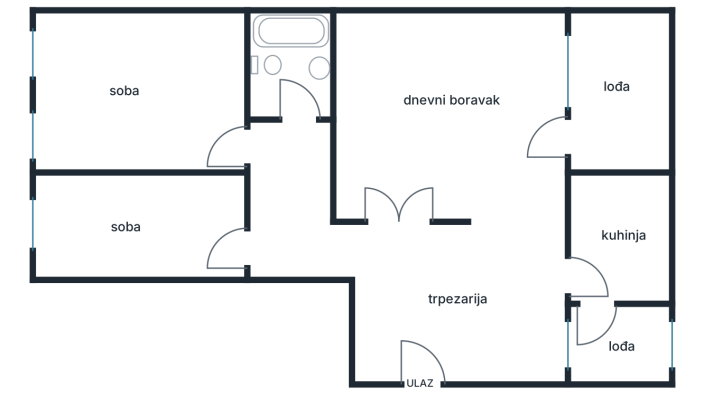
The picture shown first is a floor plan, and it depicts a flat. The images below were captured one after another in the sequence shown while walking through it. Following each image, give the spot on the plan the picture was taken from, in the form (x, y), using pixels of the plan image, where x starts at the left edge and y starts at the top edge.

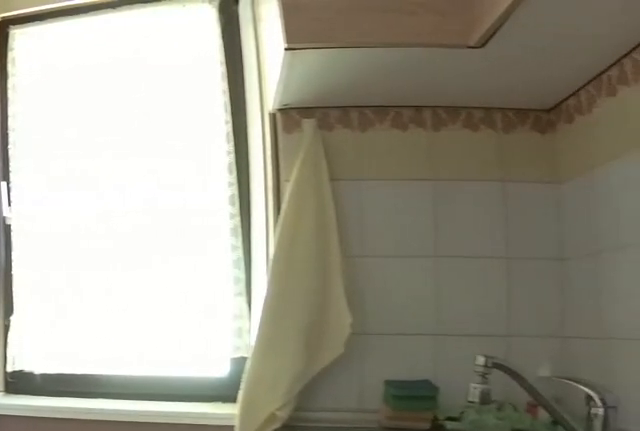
(591, 306)
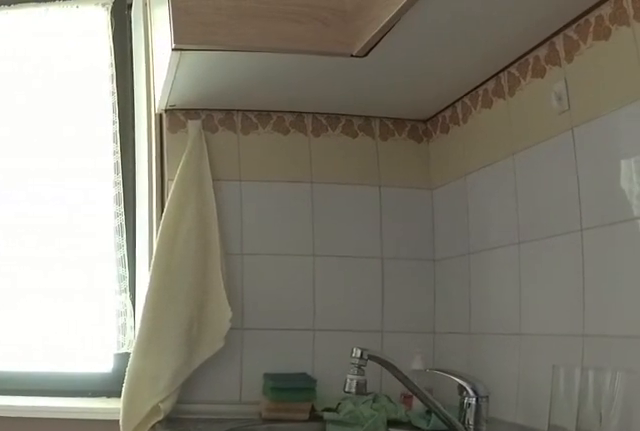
(586, 304)
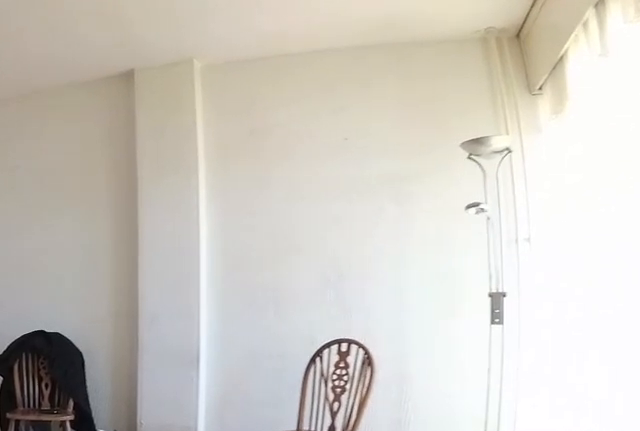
(542, 213)
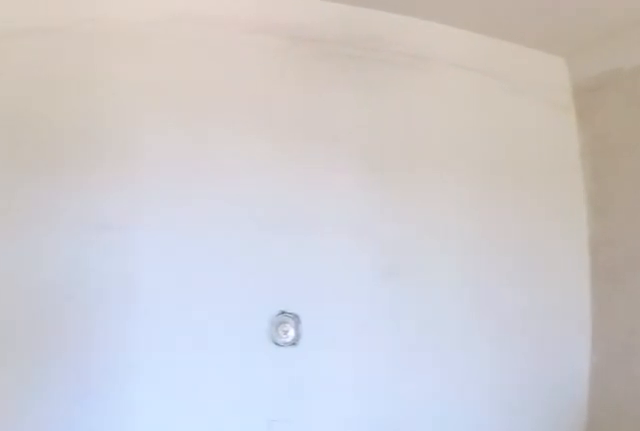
(499, 199)
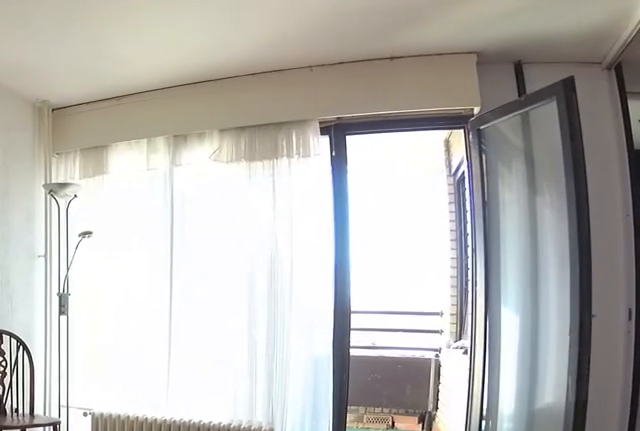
(377, 142)
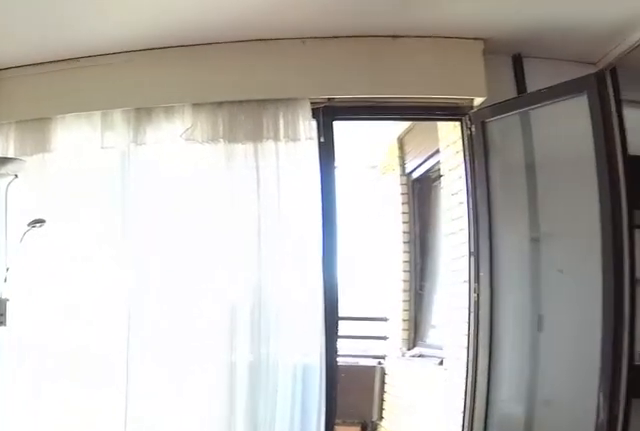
(392, 99)
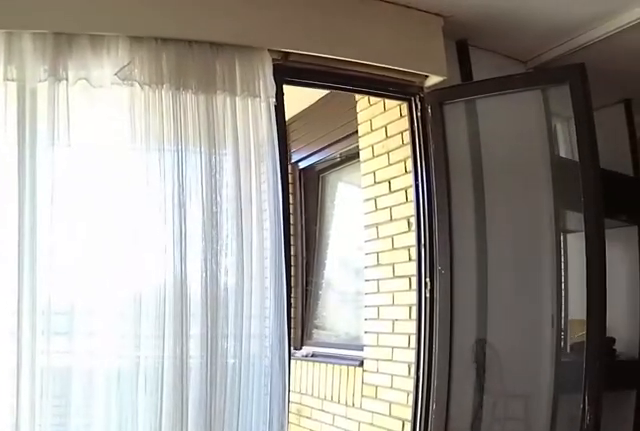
(456, 87)
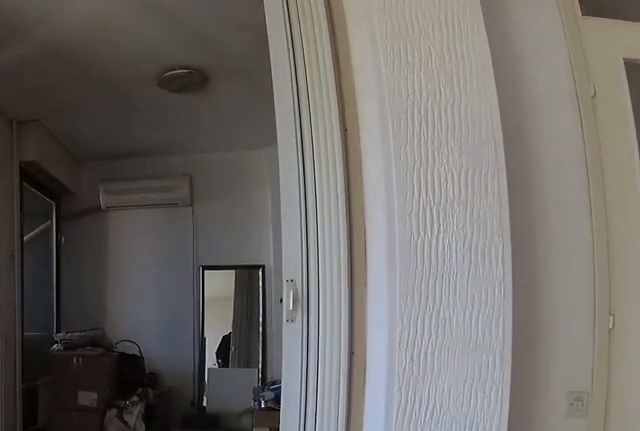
(492, 109)
